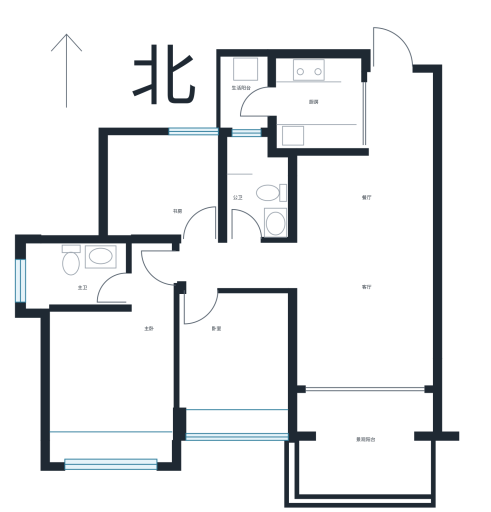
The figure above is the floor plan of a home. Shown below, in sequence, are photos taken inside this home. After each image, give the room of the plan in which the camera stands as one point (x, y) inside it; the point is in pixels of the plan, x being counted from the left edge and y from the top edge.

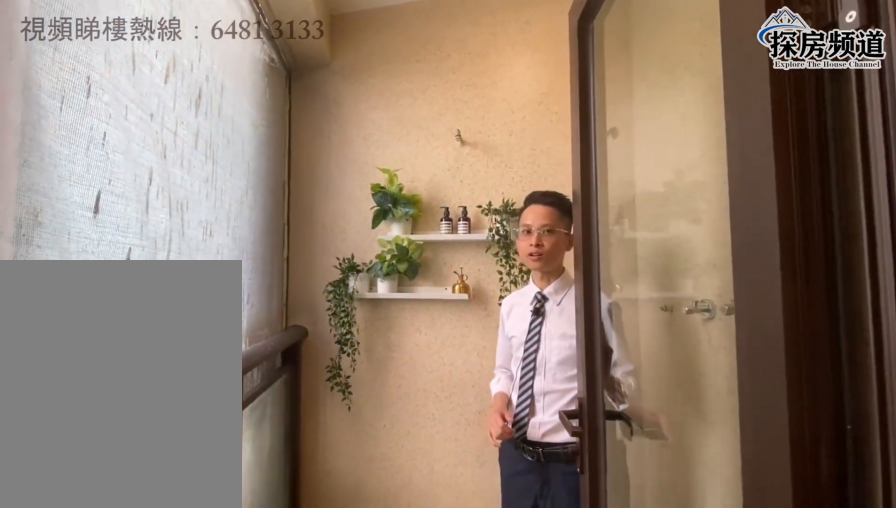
(250, 95)
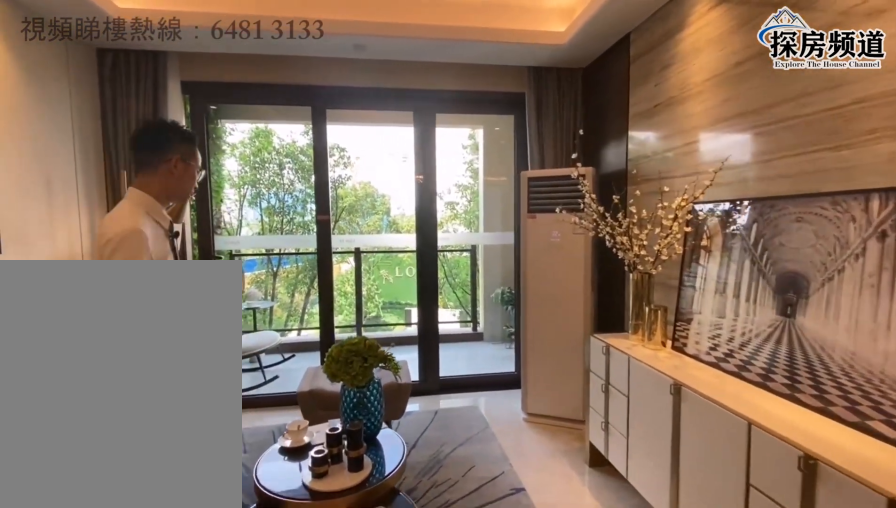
(364, 310)
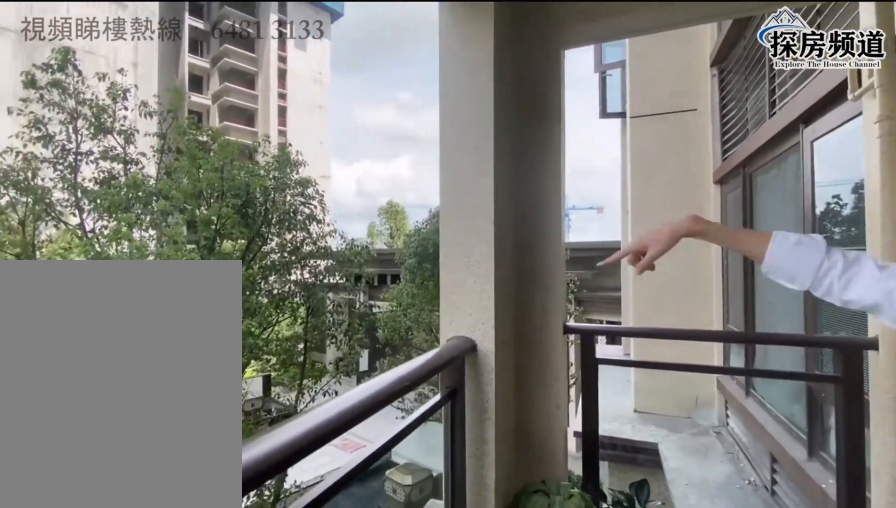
(363, 440)
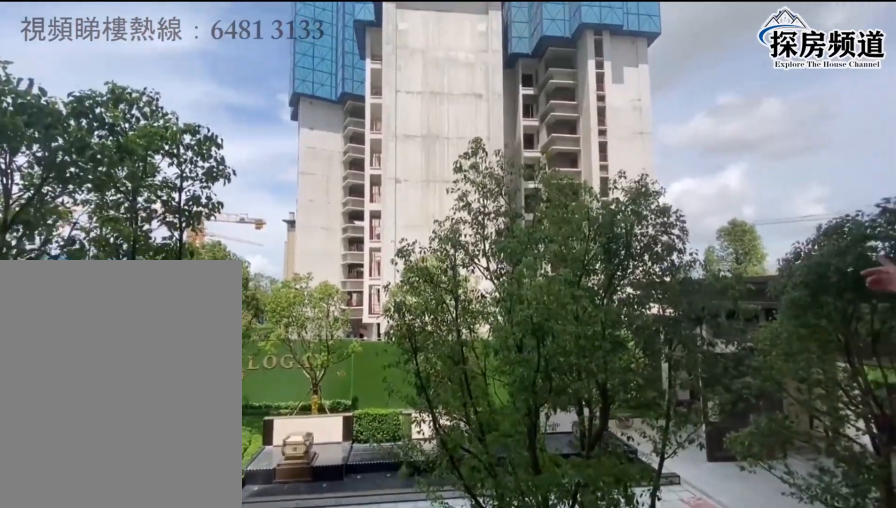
(363, 440)
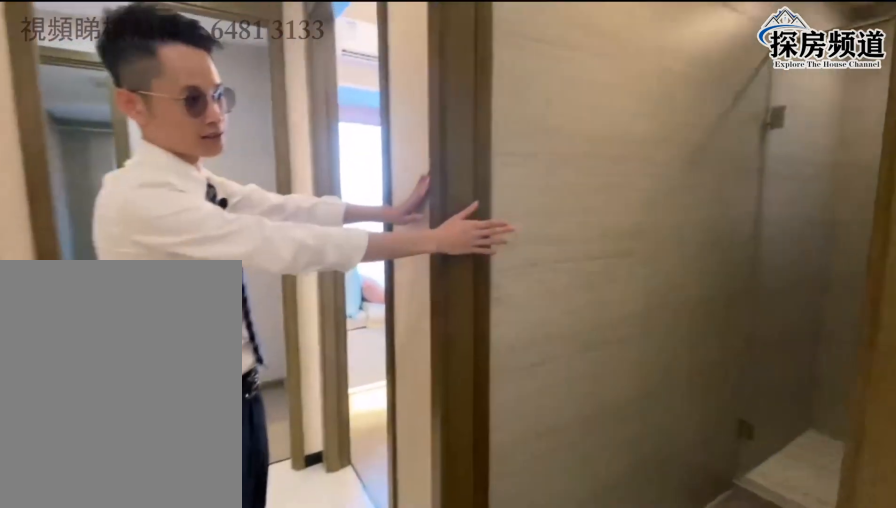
(256, 207)
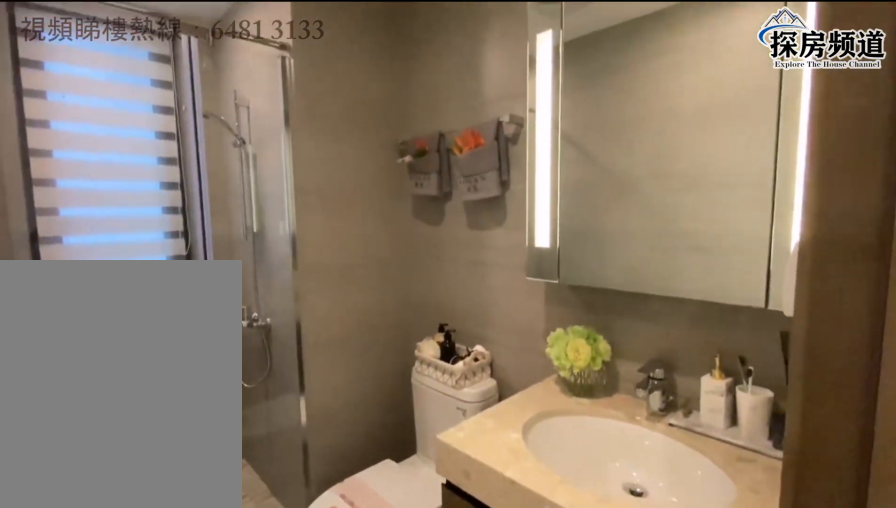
(257, 198)
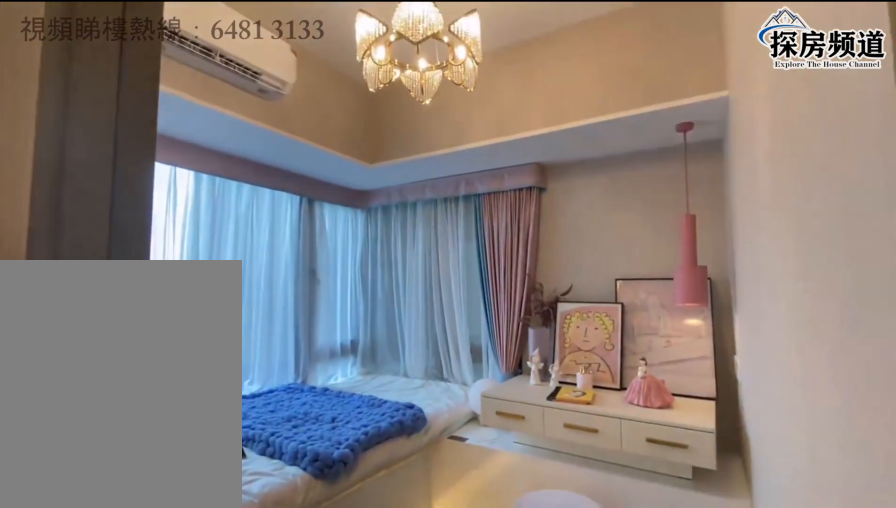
(171, 198)
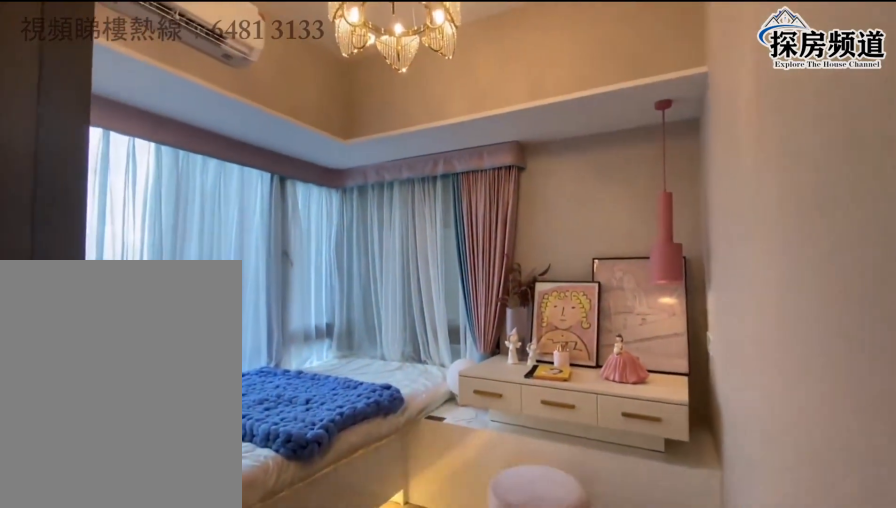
(172, 209)
